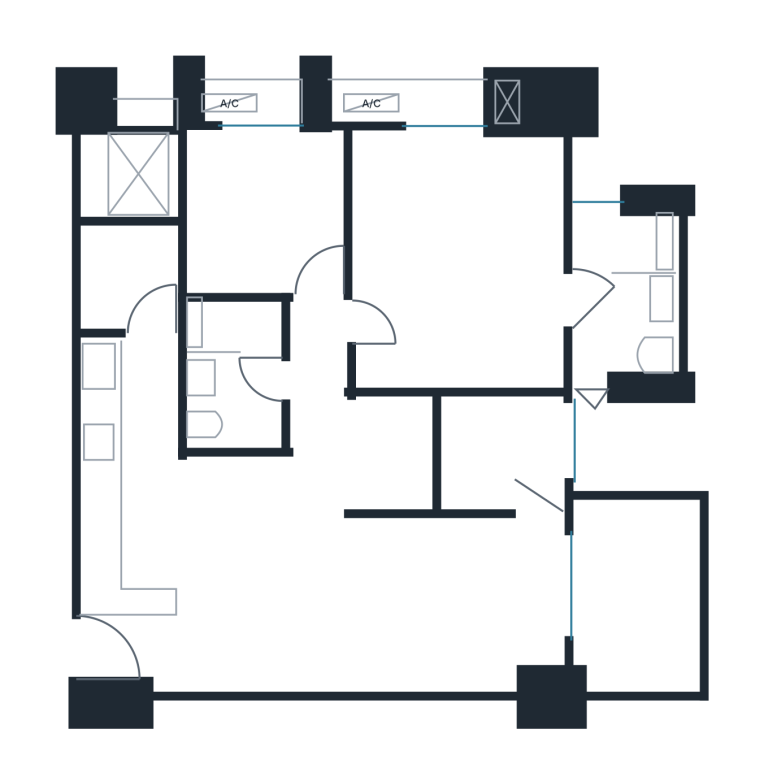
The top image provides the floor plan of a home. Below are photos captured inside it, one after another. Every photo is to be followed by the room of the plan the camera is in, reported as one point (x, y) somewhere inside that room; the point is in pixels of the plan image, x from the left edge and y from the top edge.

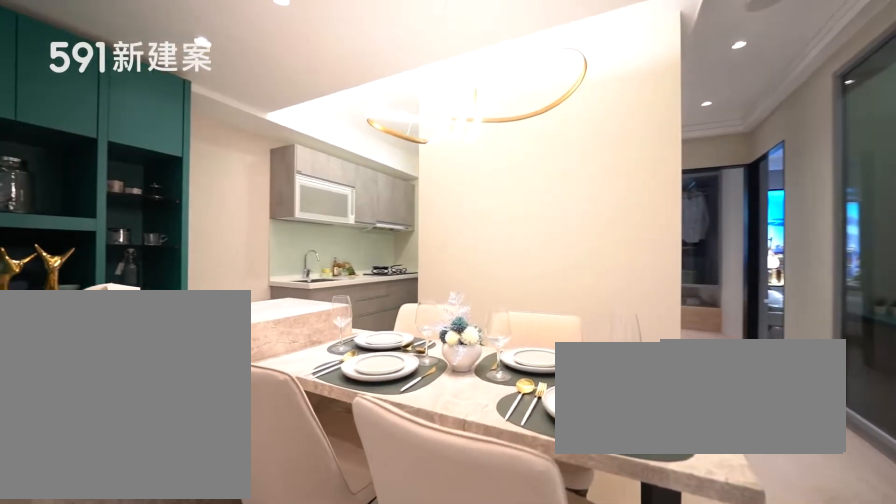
(234, 535)
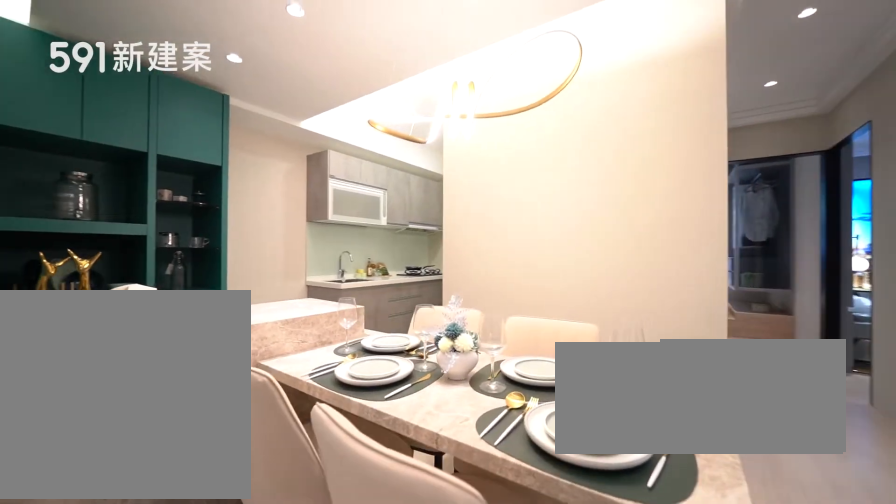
(234, 535)
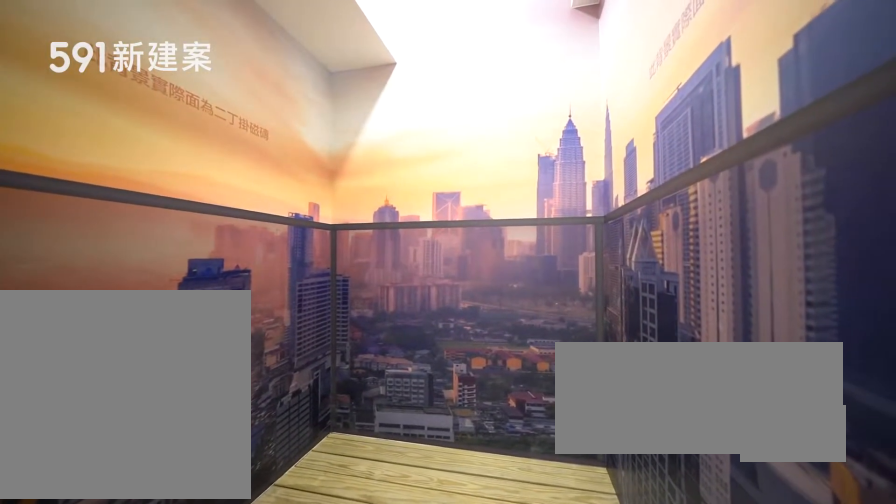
(125, 279)
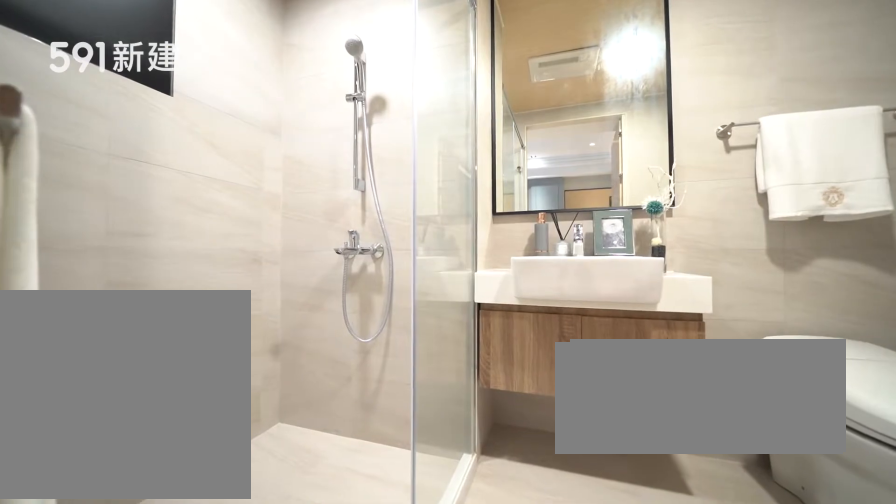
(629, 301)
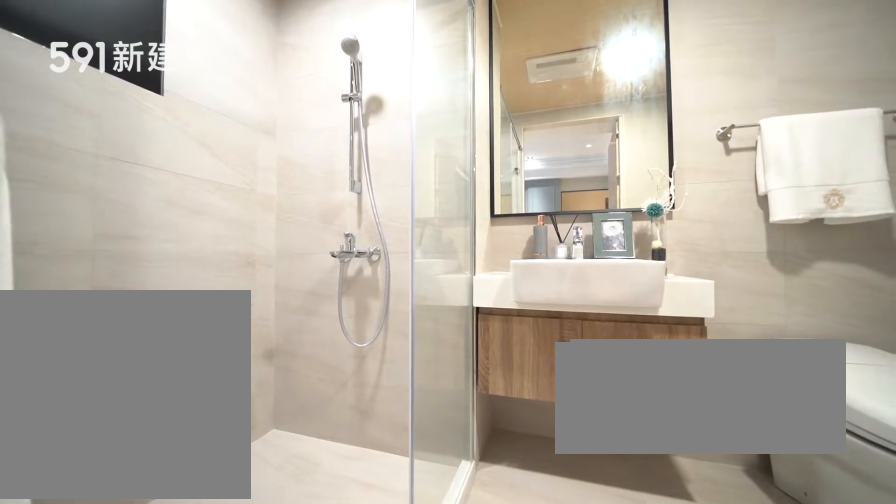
(629, 301)
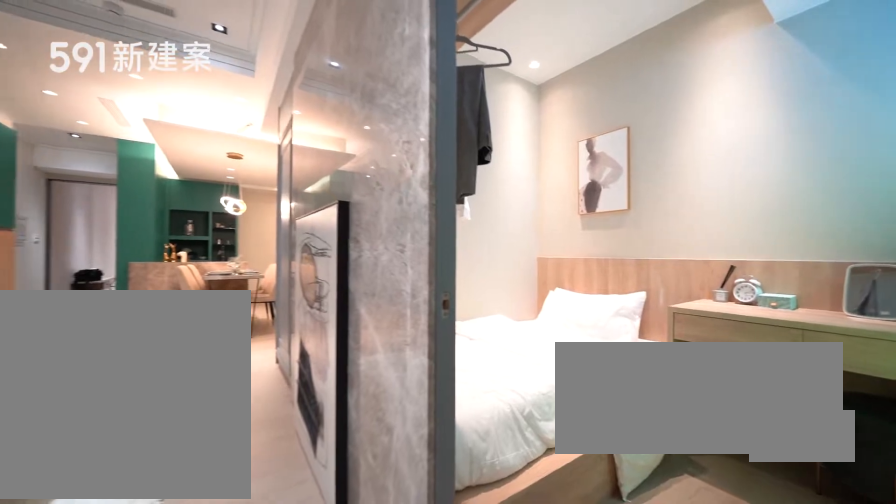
(504, 445)
